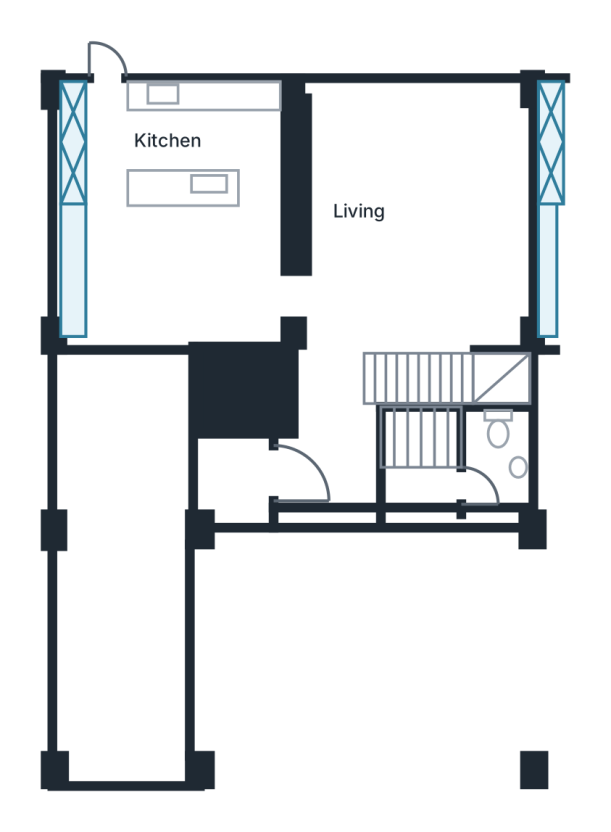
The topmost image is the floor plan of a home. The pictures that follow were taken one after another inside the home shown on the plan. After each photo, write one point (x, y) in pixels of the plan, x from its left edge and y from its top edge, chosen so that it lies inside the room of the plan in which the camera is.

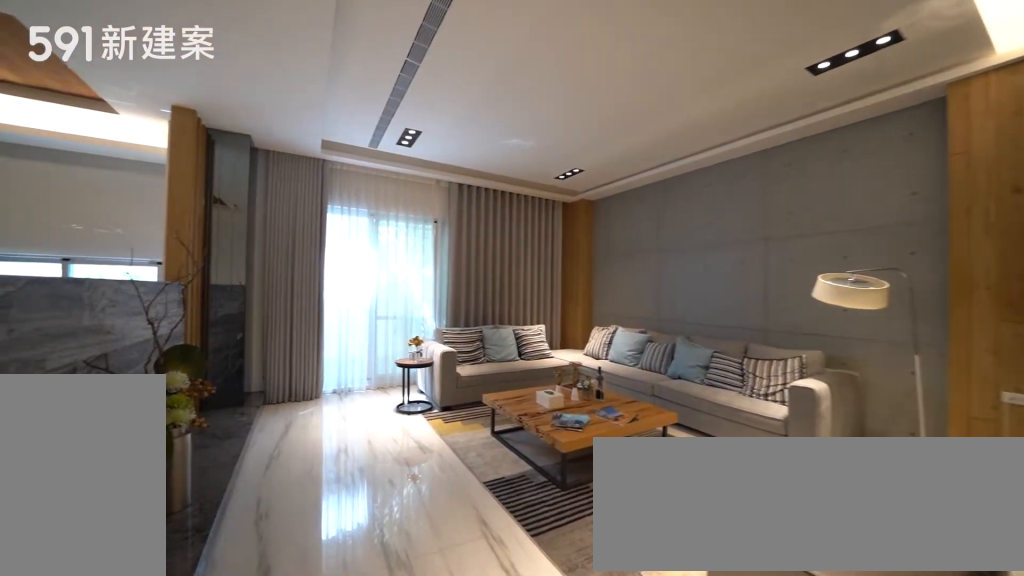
(413, 211)
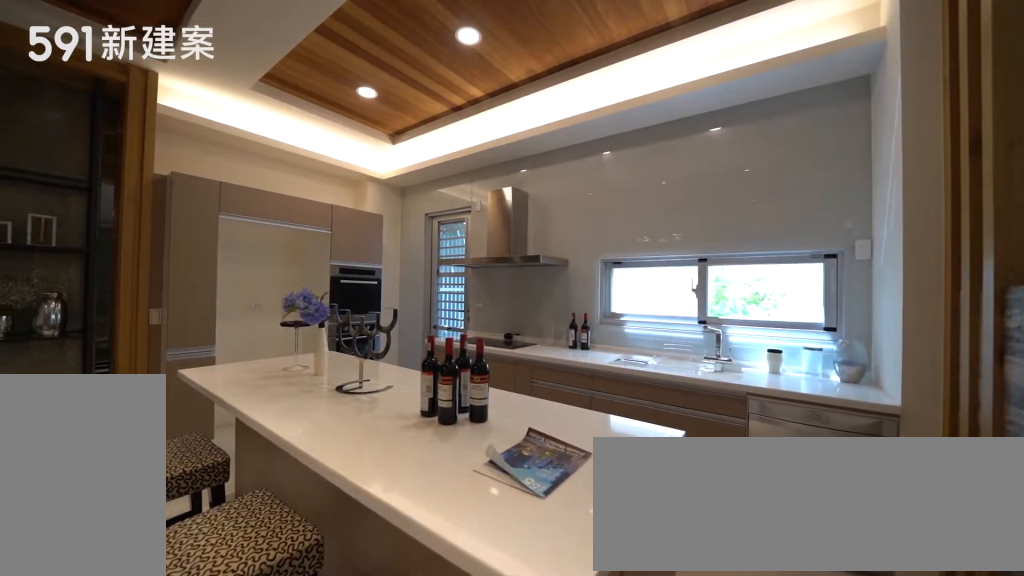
(156, 160)
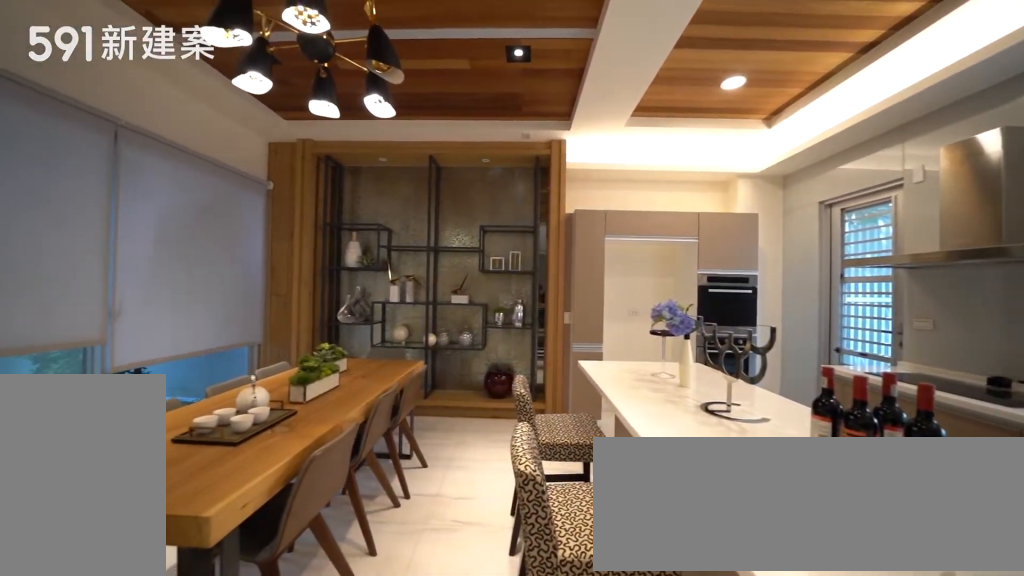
(160, 297)
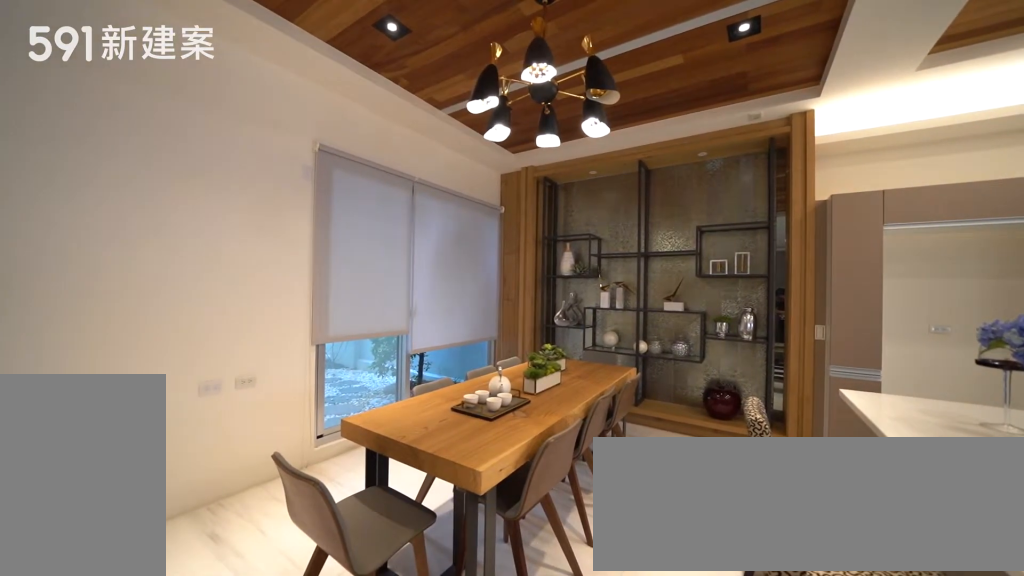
(160, 297)
